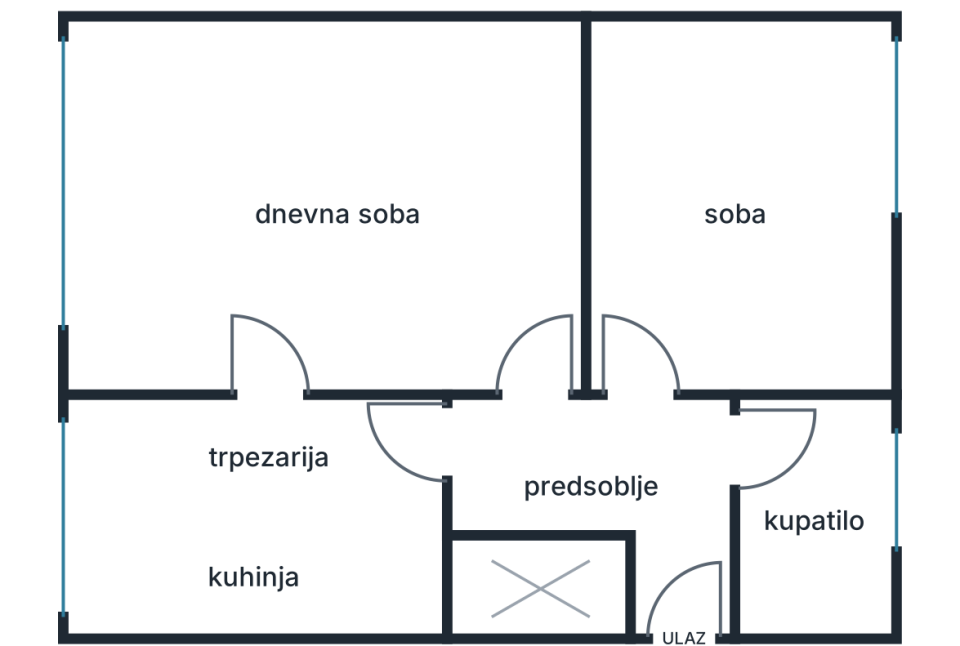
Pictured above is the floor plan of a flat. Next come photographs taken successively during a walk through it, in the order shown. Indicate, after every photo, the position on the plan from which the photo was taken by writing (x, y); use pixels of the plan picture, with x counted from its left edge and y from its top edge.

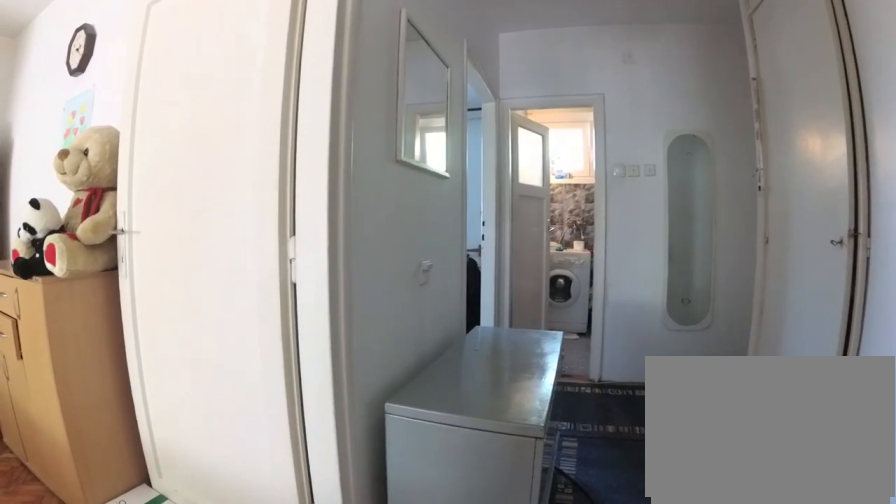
(460, 464)
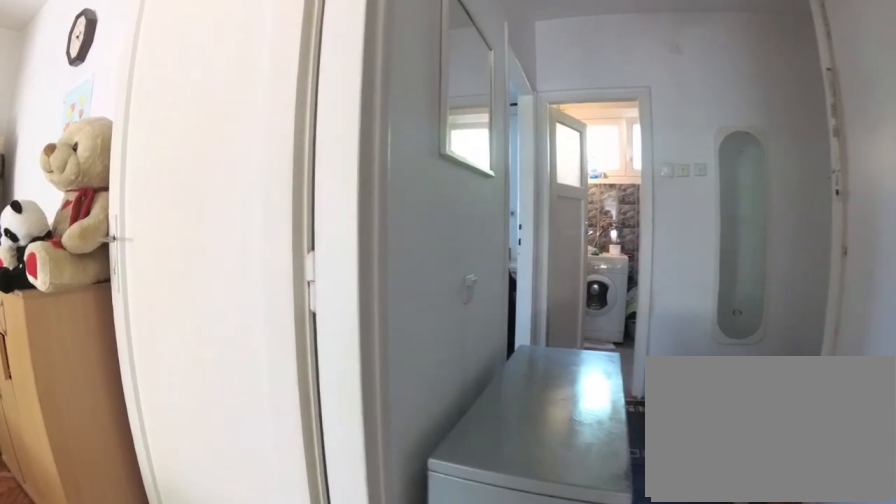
(474, 461)
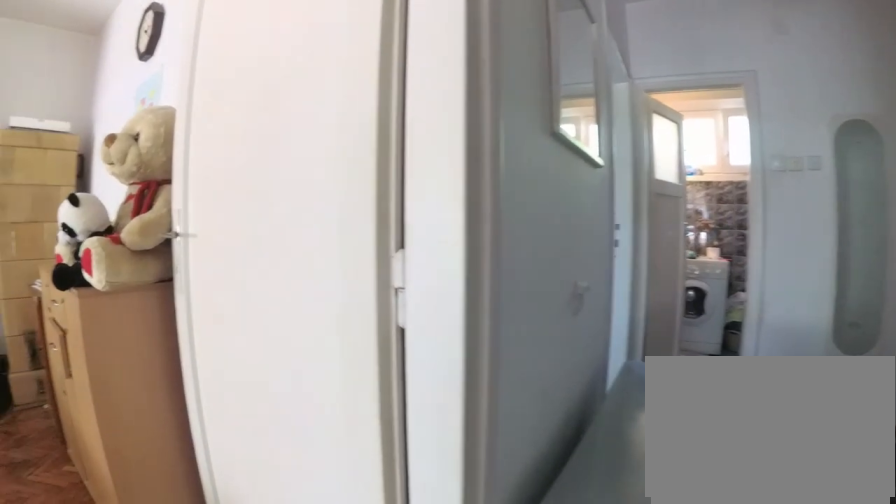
(488, 457)
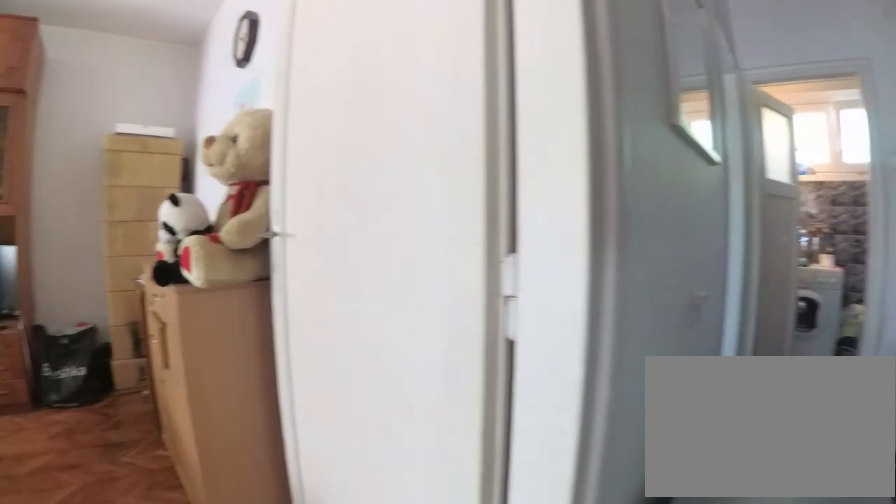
(496, 454)
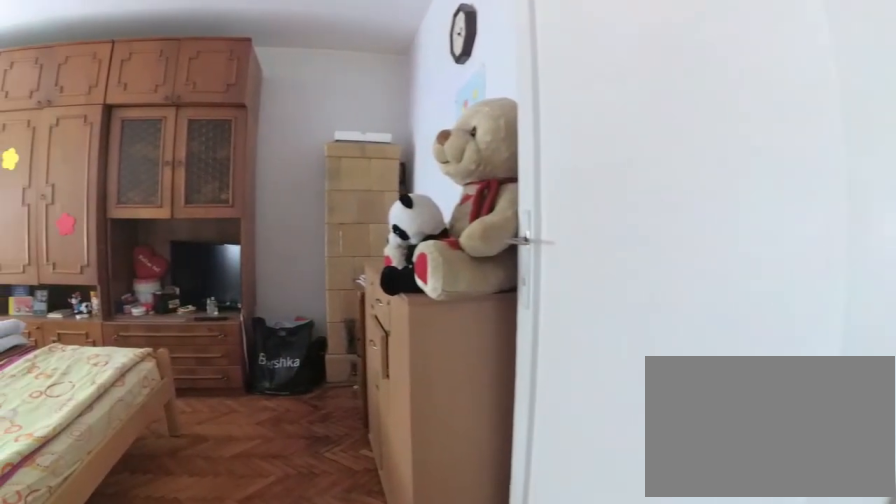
(517, 442)
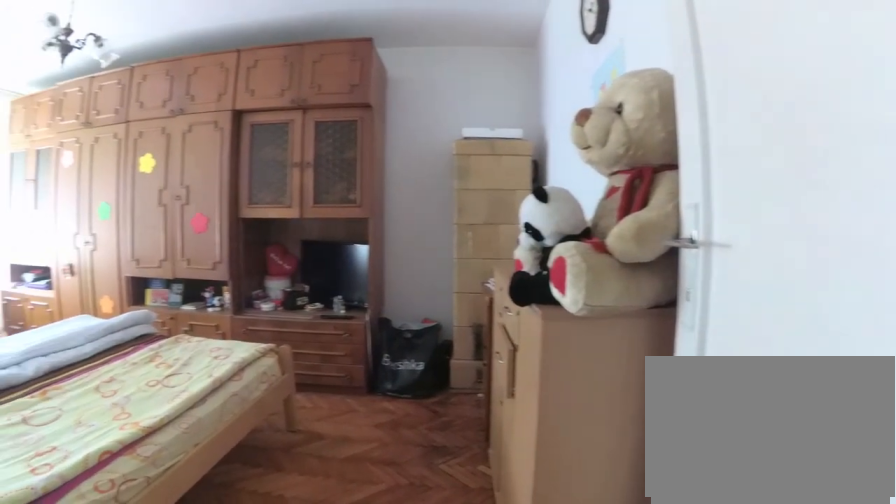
(532, 431)
